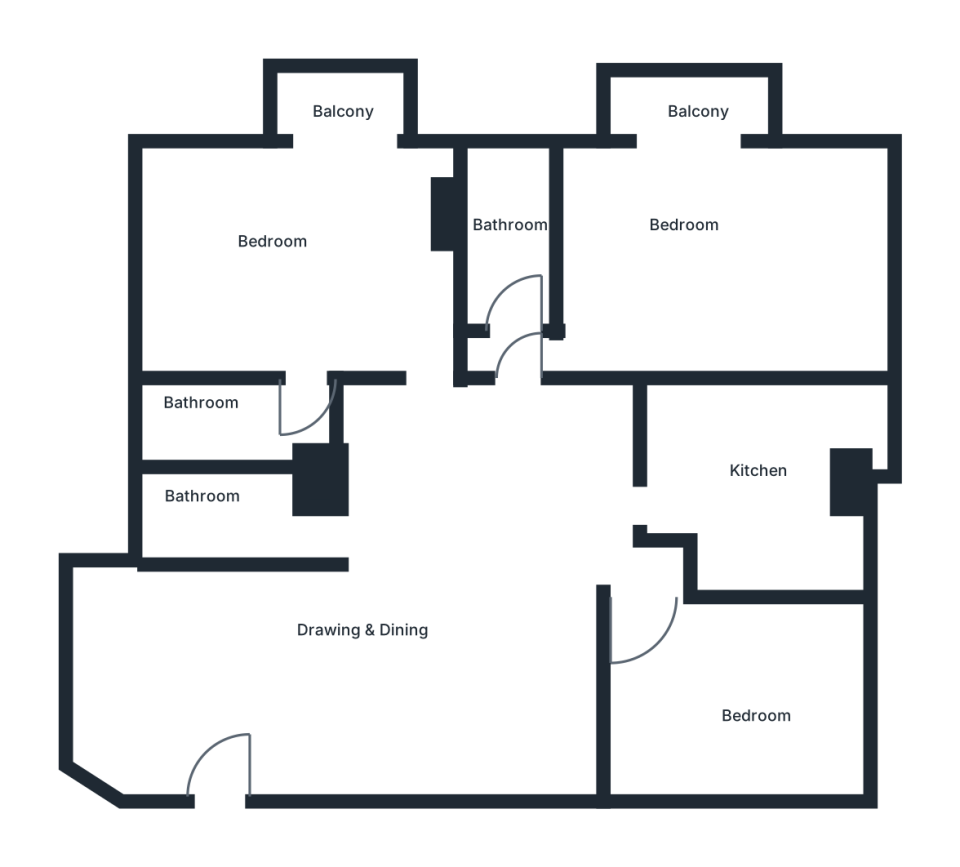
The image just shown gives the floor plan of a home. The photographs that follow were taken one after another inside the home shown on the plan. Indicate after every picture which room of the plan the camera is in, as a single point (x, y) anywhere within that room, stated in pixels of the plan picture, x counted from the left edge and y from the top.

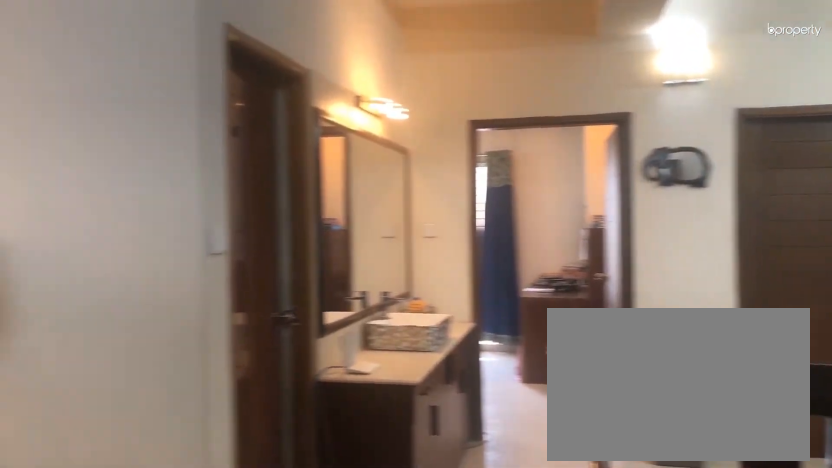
(456, 596)
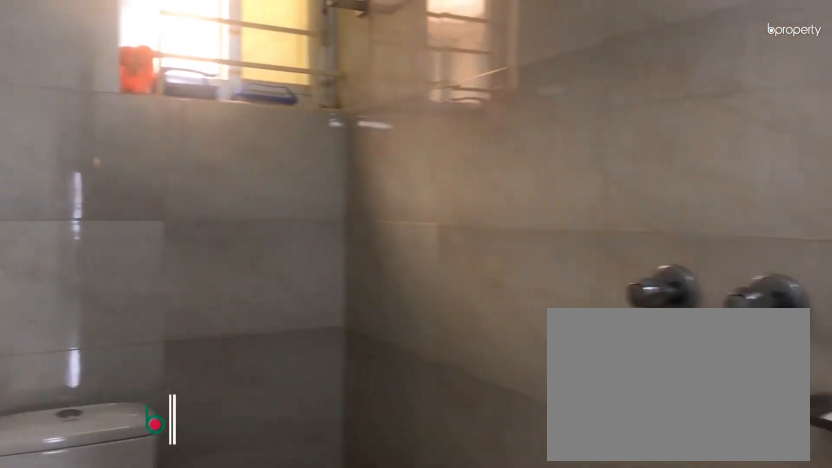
(218, 509)
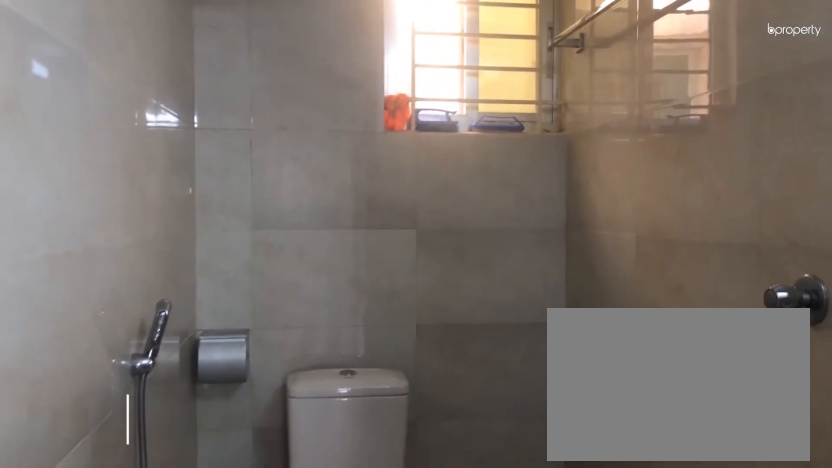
(218, 509)
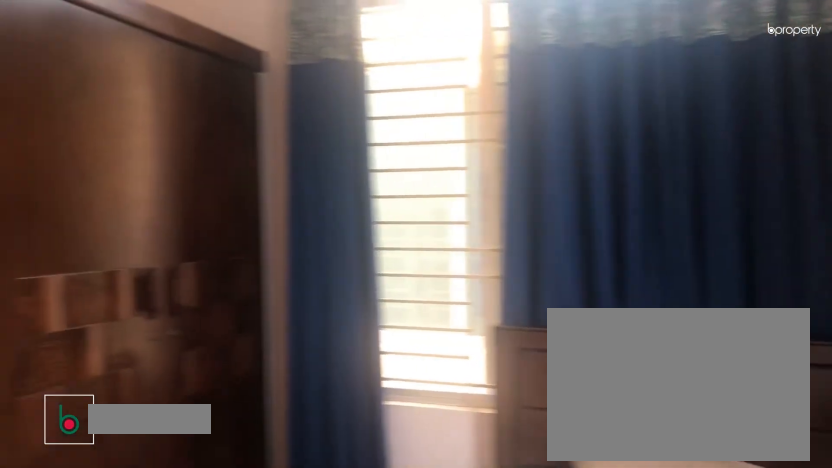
(309, 241)
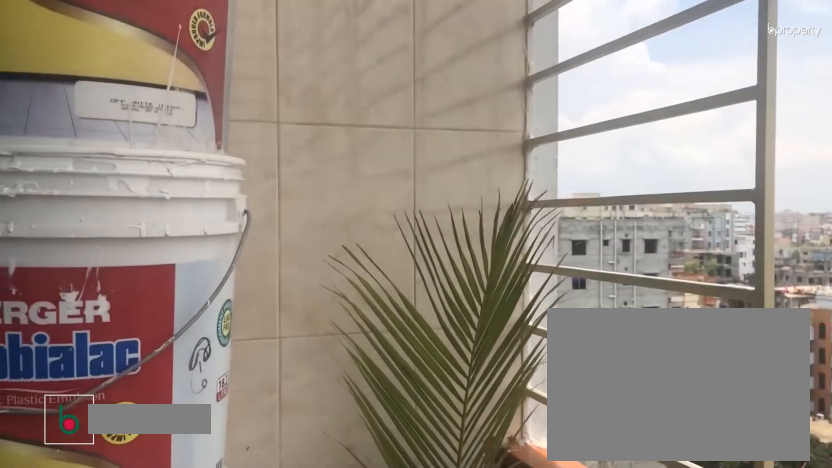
(345, 106)
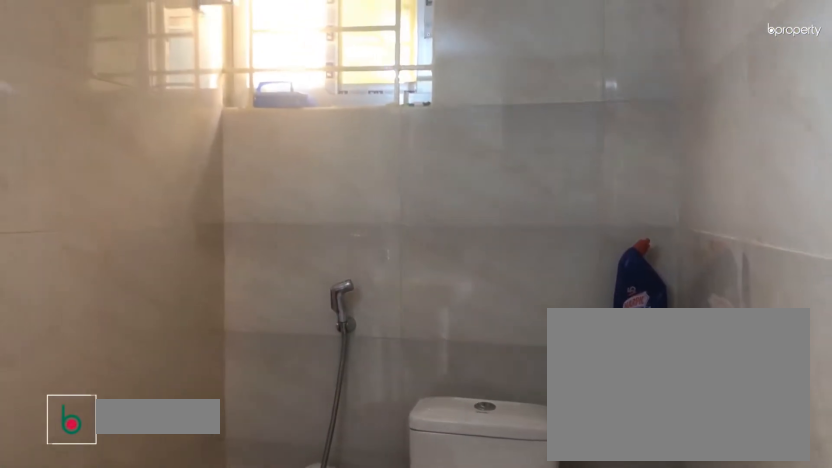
(230, 425)
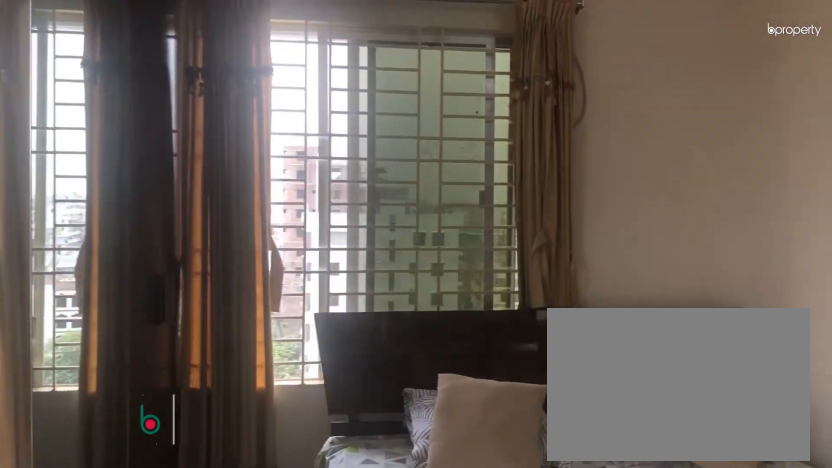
(712, 267)
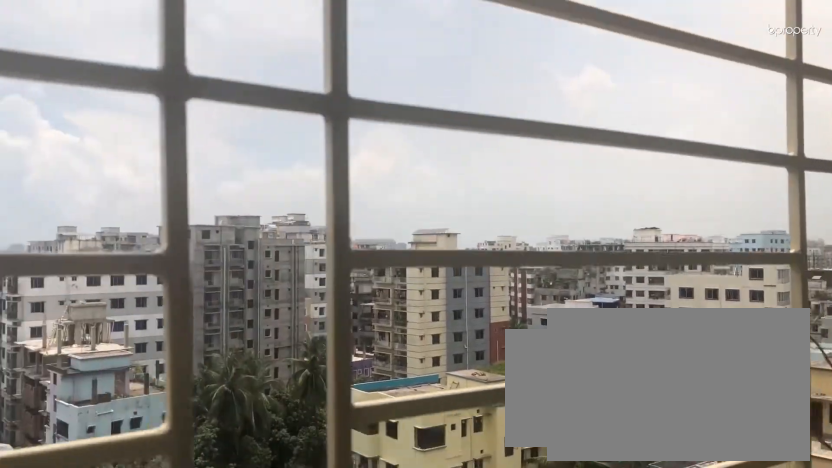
(692, 113)
